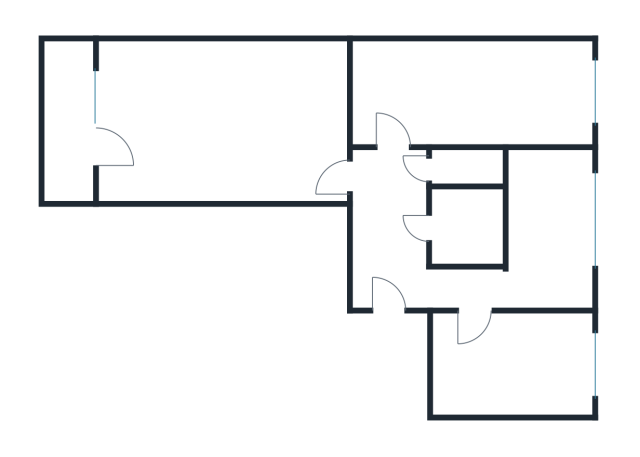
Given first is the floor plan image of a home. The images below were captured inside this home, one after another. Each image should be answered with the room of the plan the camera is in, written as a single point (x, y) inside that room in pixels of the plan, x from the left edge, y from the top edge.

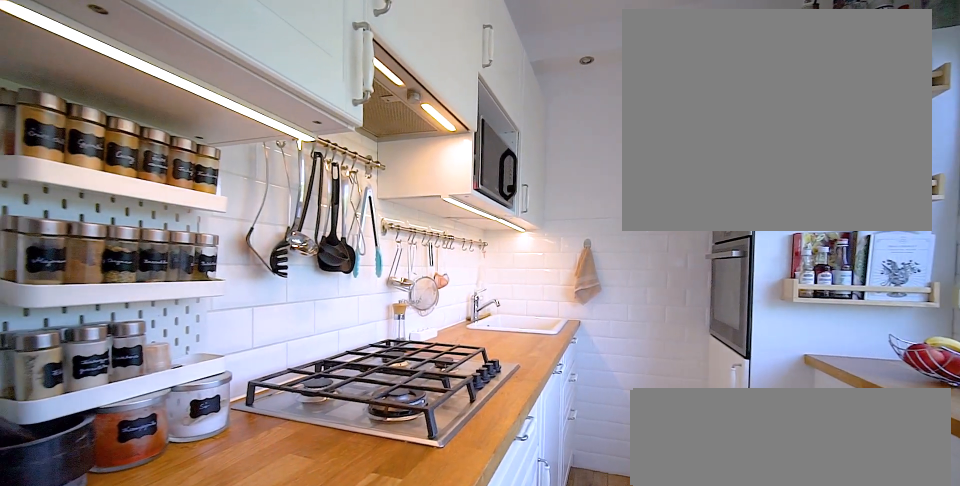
(552, 231)
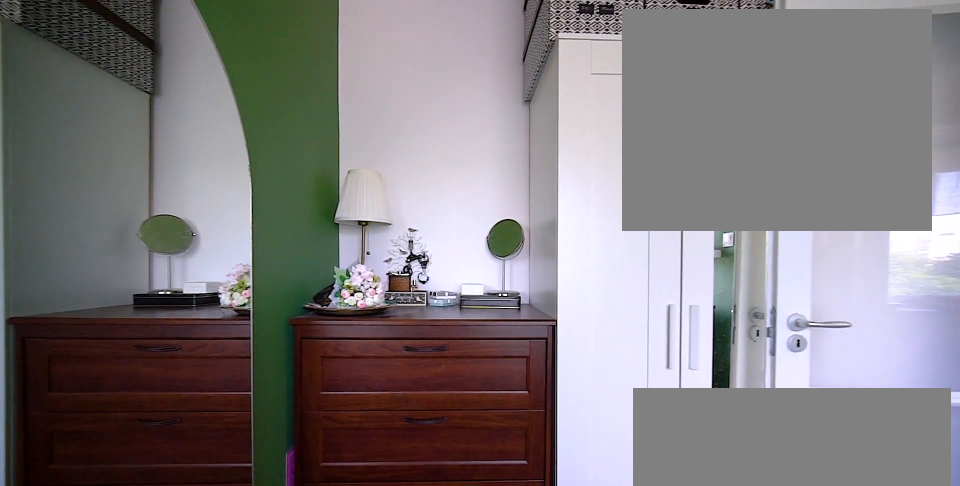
(513, 366)
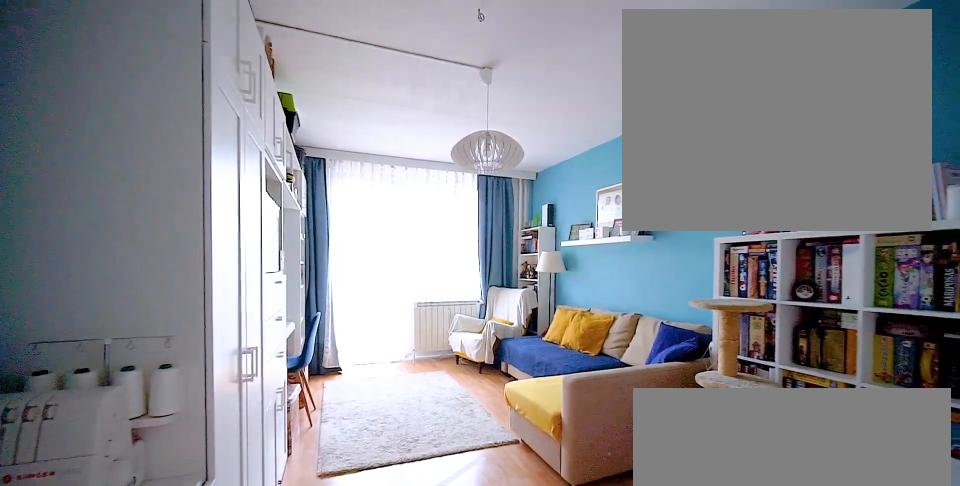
(228, 122)
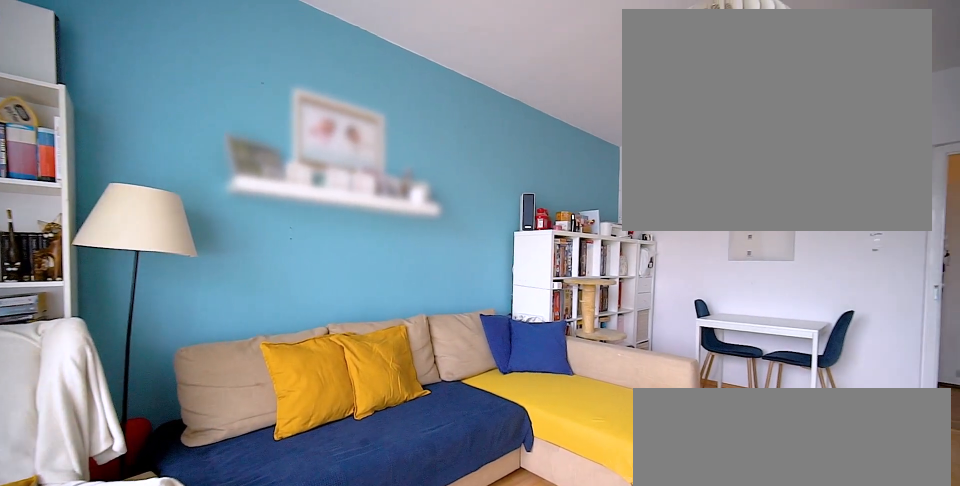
(228, 123)
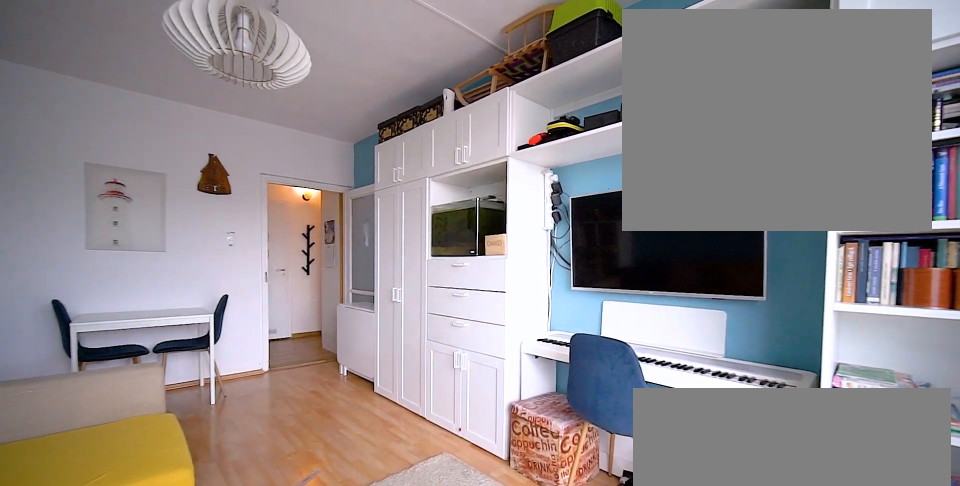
(228, 122)
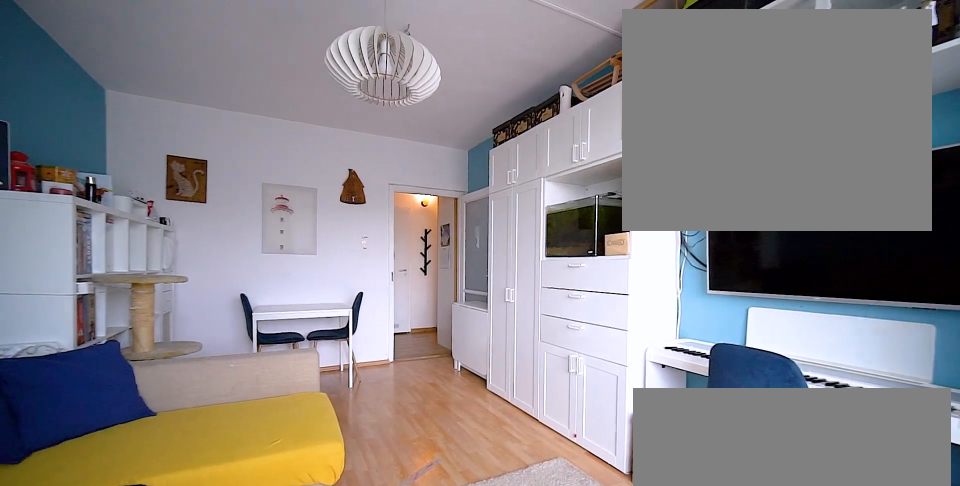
(228, 122)
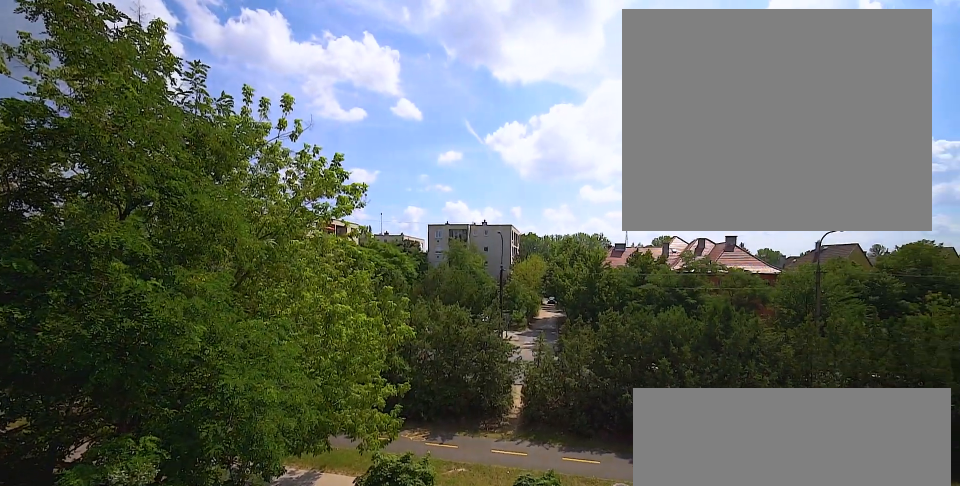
(70, 122)
